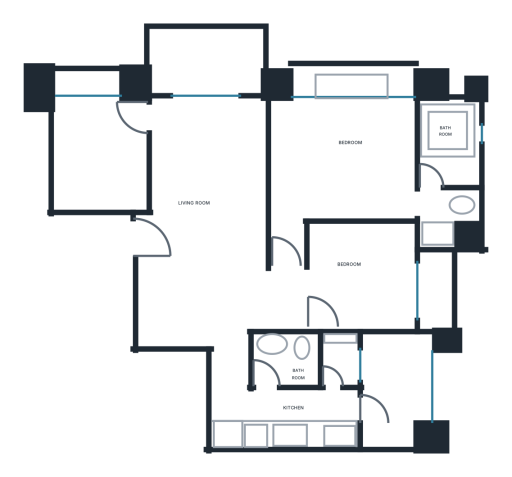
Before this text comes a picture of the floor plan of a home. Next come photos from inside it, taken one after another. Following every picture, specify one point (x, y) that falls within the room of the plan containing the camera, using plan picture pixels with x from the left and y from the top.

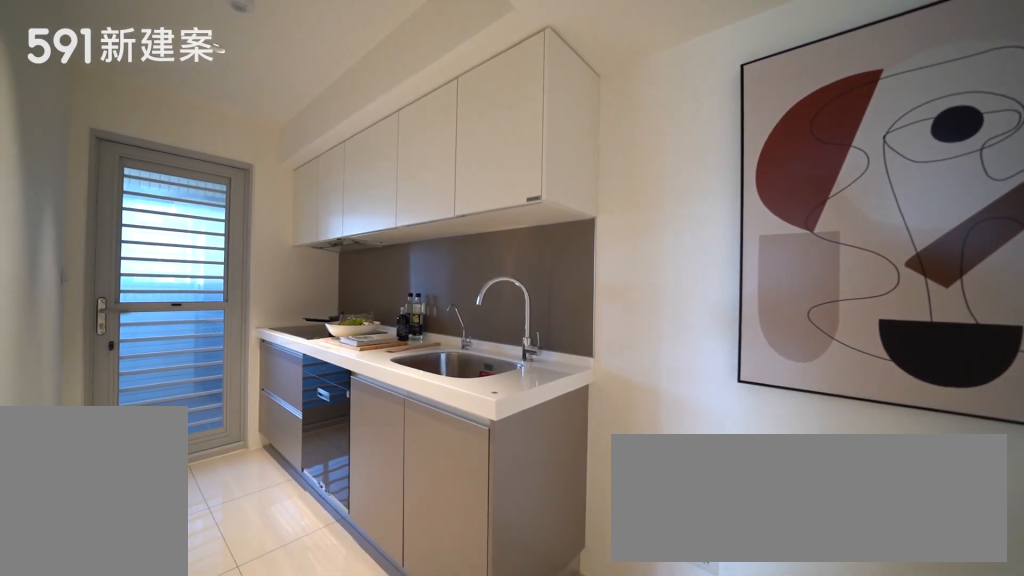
(286, 422)
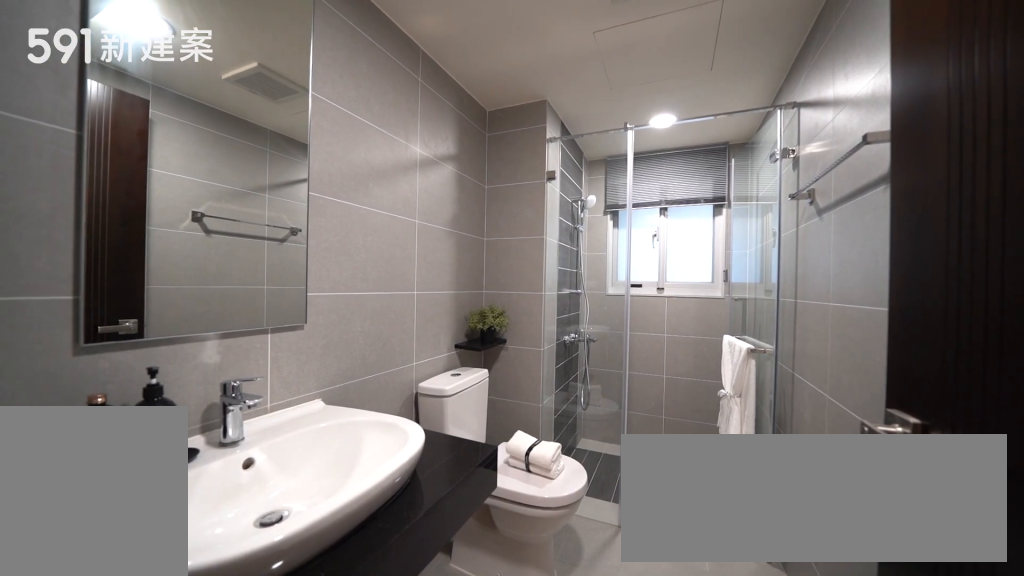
(303, 360)
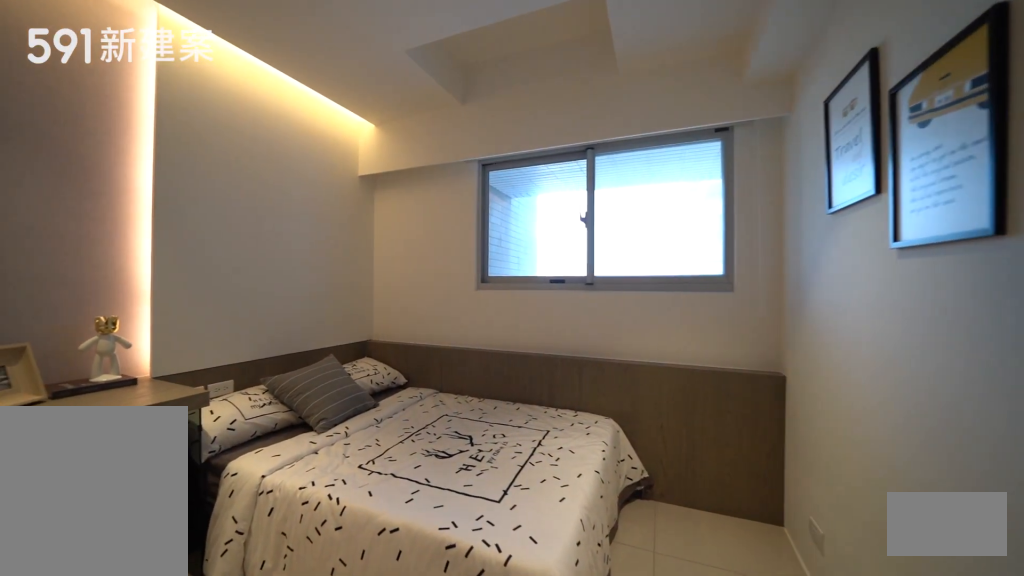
(362, 275)
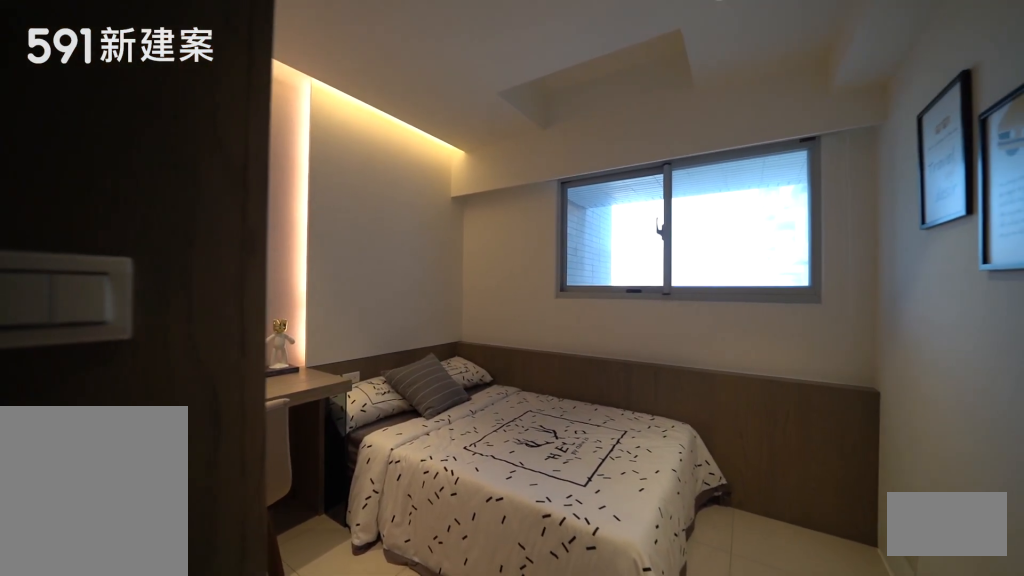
(362, 275)
